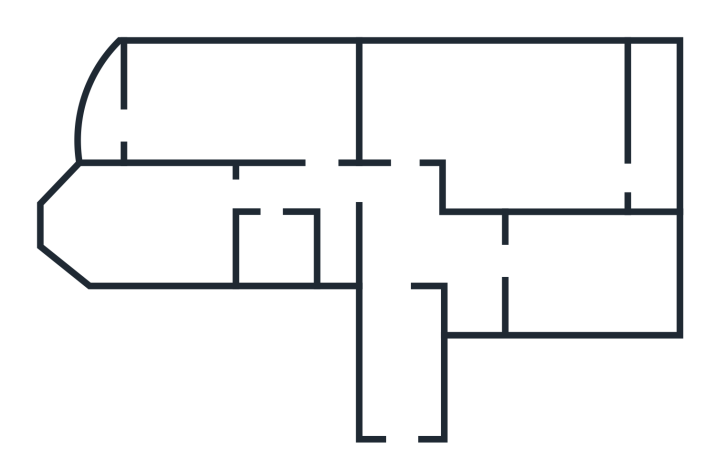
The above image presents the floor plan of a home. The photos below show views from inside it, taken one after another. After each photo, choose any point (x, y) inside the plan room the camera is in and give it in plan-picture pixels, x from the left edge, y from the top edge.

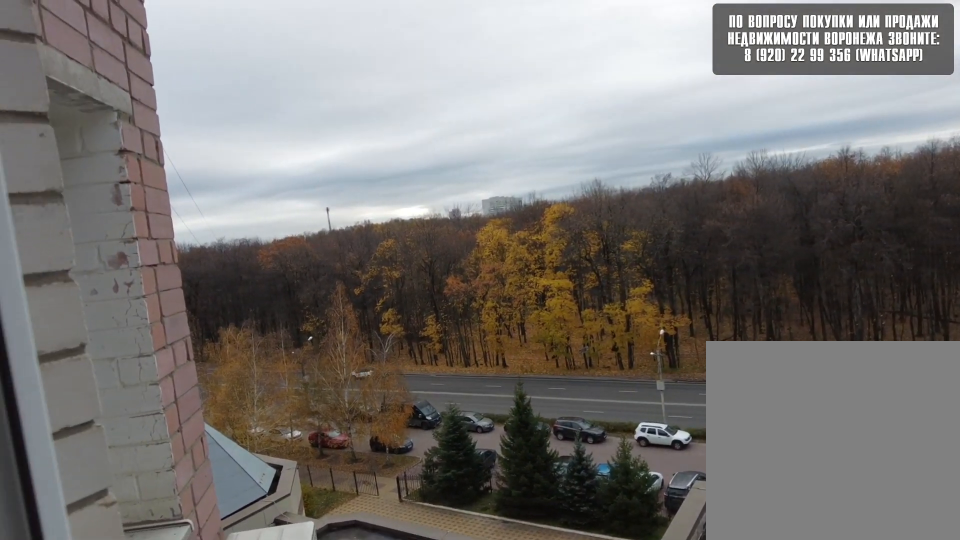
(109, 117)
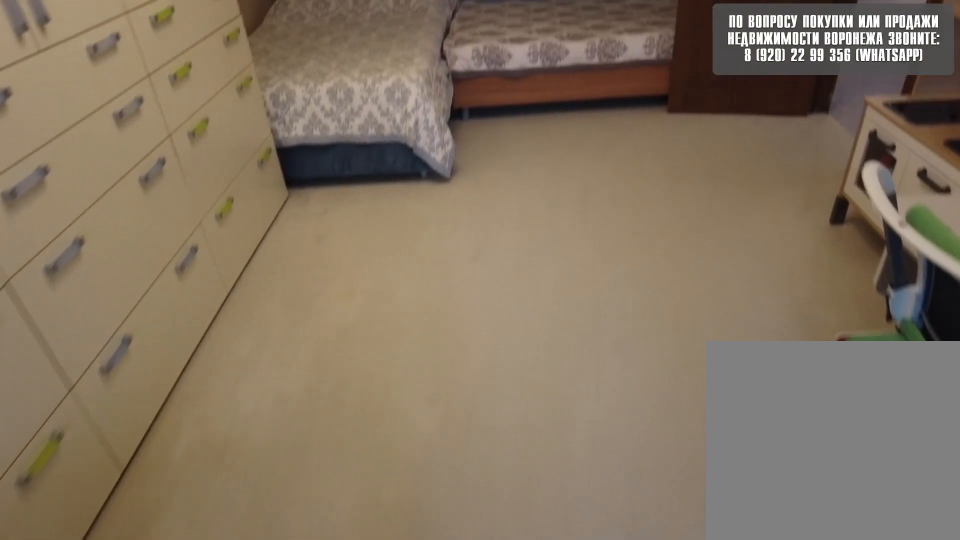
(163, 122)
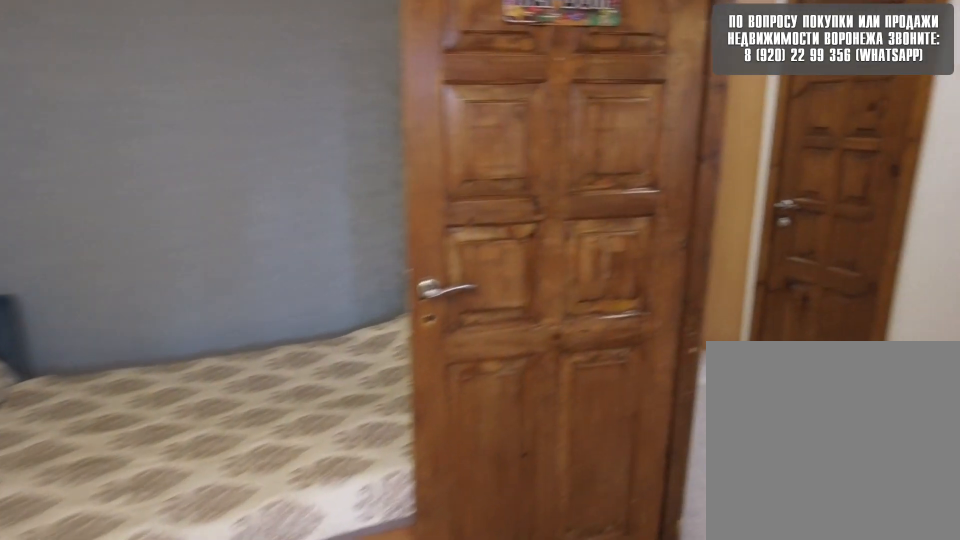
(267, 137)
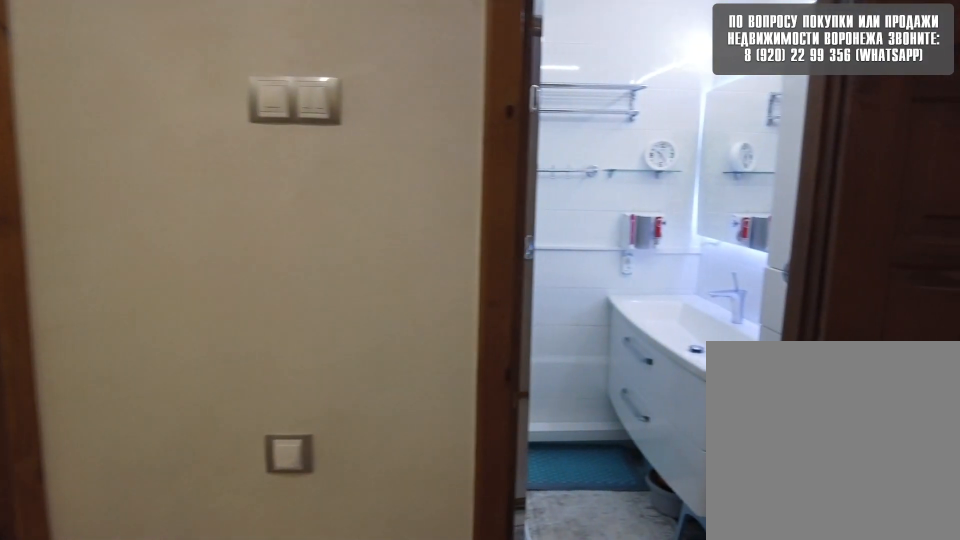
(336, 175)
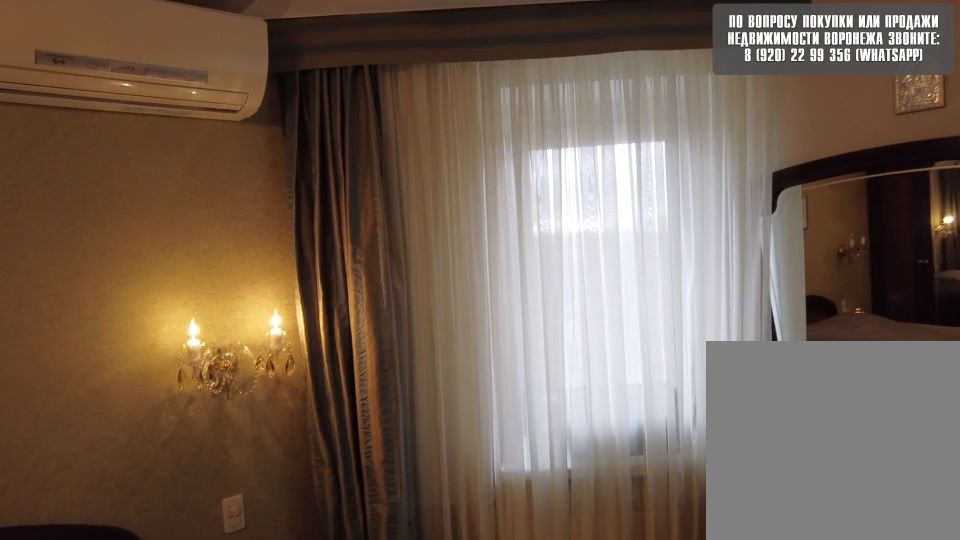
(163, 218)
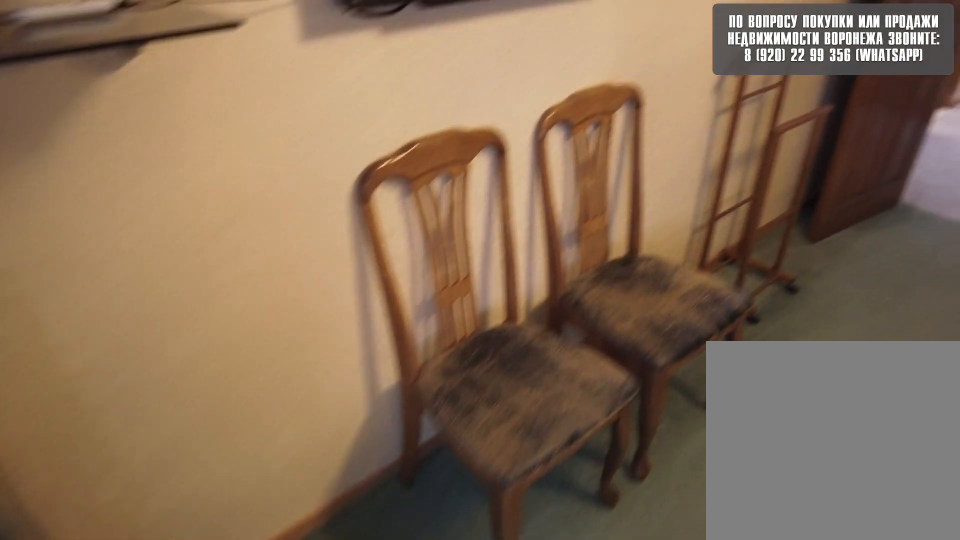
(163, 218)
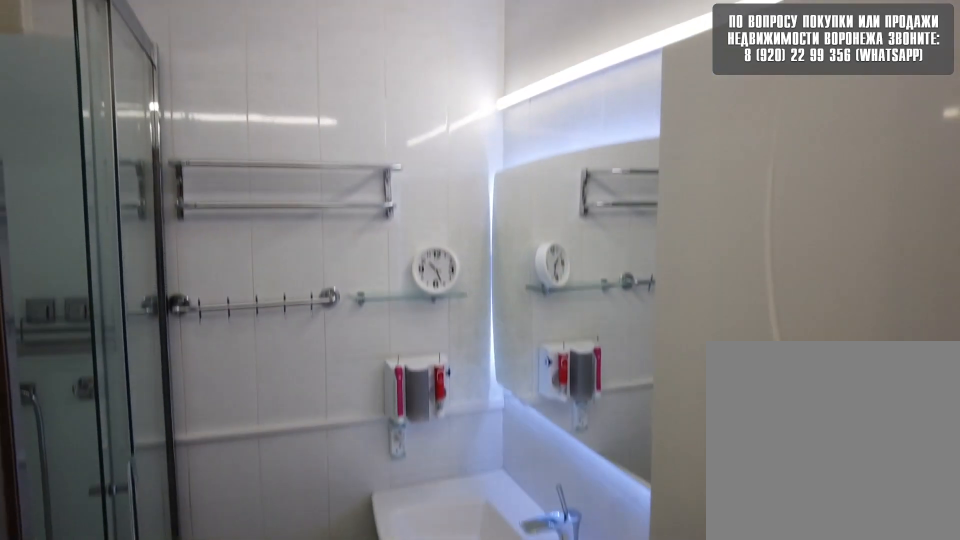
(270, 206)
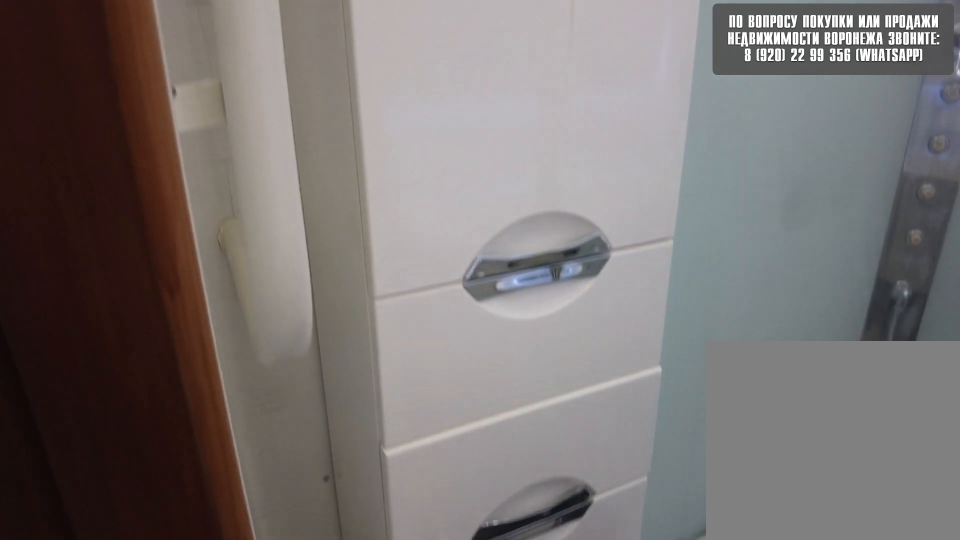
(270, 206)
